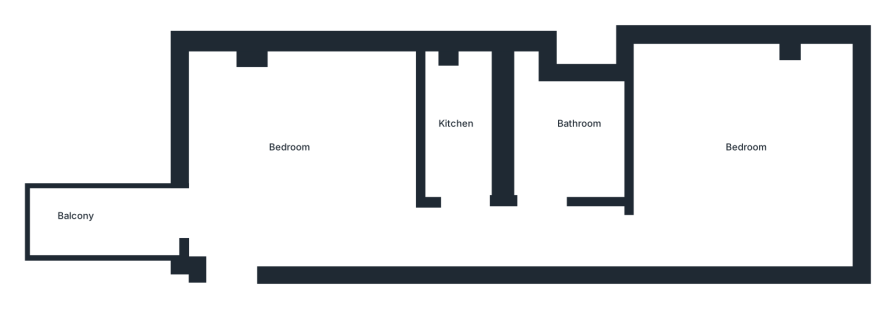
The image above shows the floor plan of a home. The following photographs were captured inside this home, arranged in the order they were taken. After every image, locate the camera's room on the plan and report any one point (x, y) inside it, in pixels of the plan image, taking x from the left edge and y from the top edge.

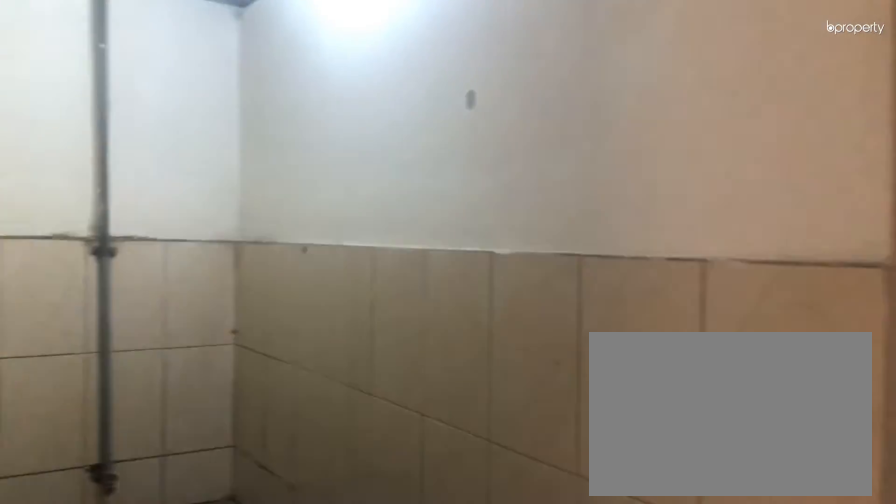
(459, 135)
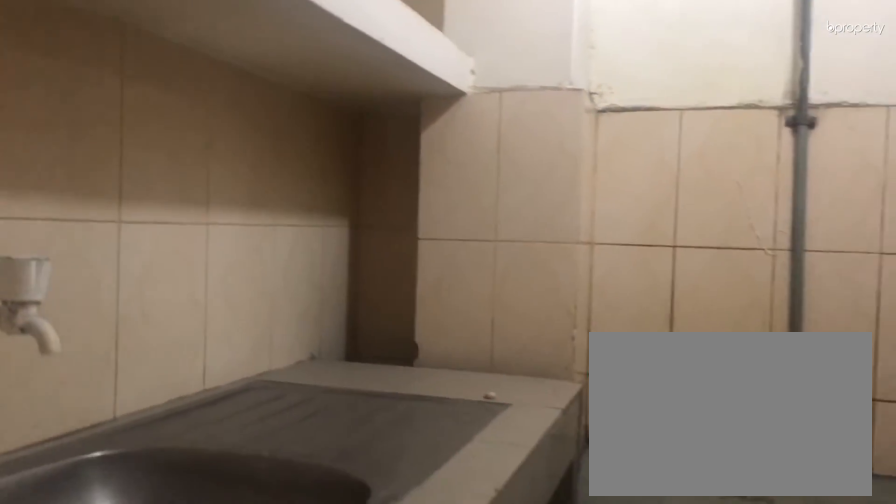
(459, 135)
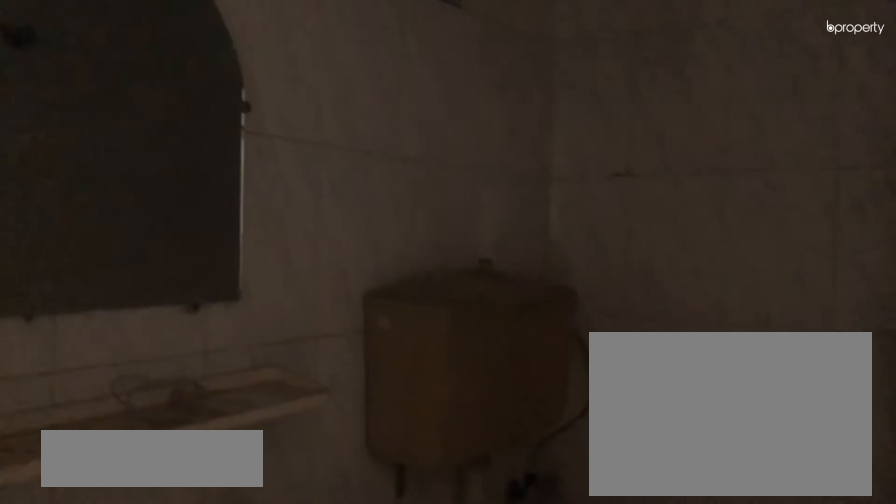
(564, 143)
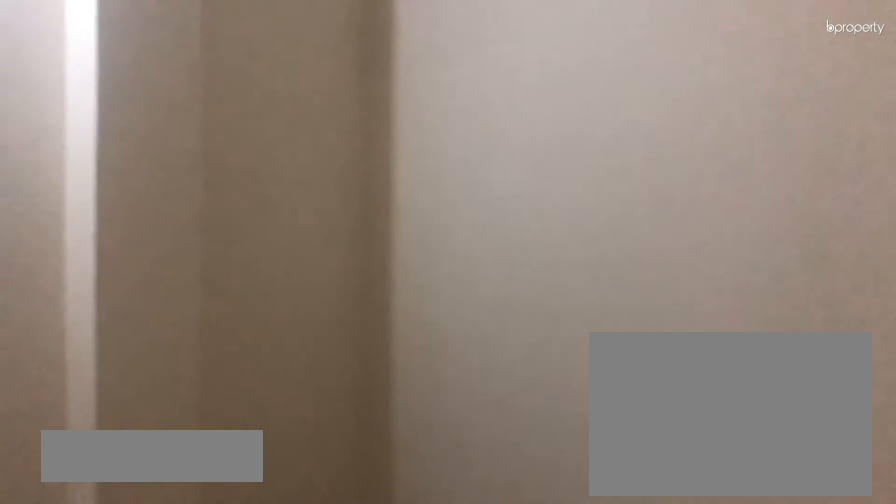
(731, 147)
